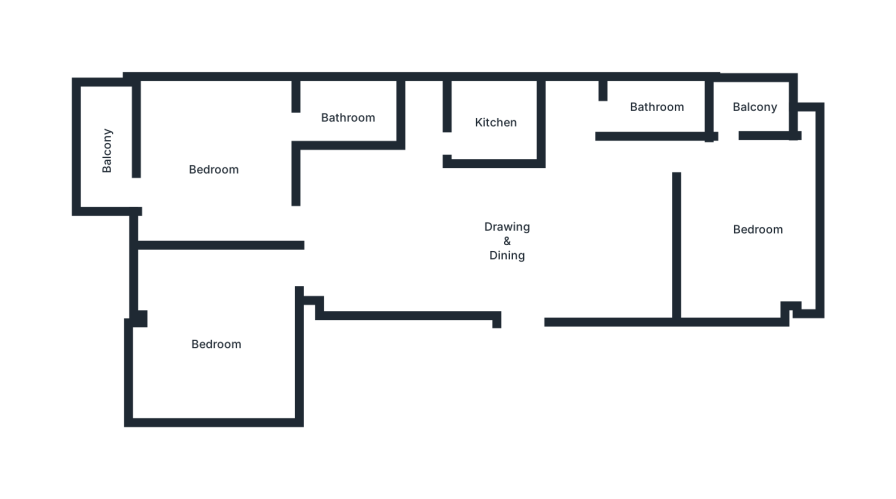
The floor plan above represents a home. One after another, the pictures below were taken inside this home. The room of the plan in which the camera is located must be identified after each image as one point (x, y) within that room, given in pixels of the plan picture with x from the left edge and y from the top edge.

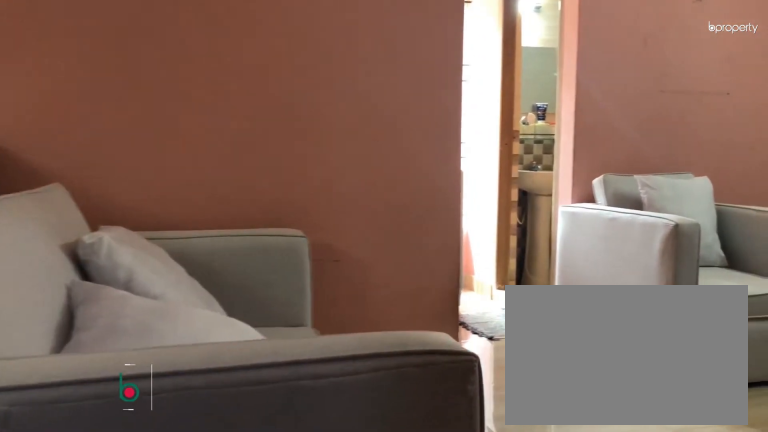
(570, 242)
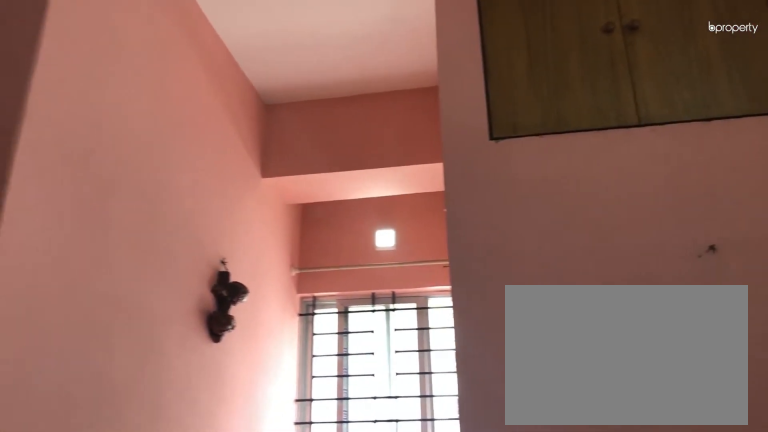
(618, 242)
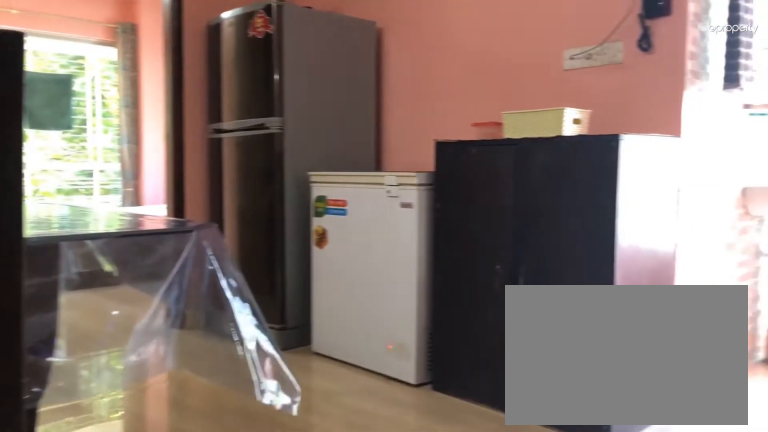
(419, 242)
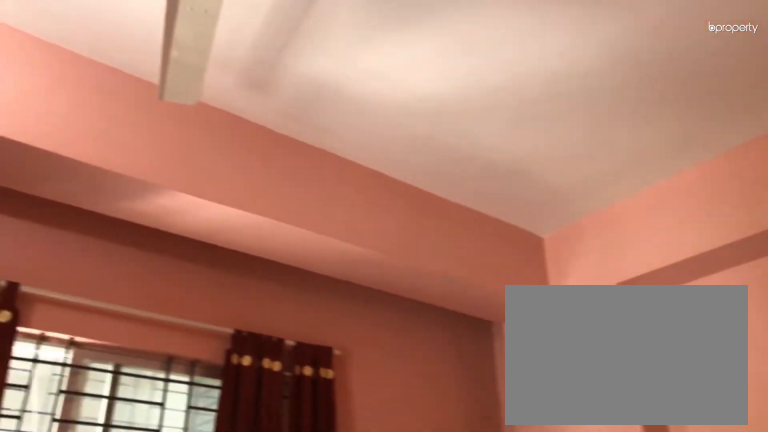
(763, 222)
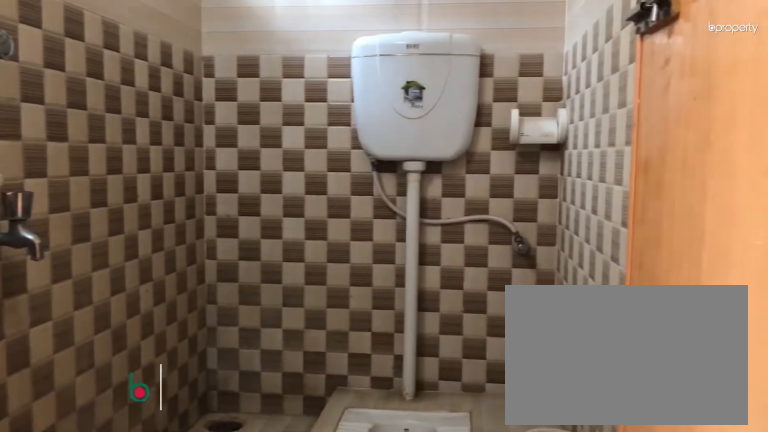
(653, 107)
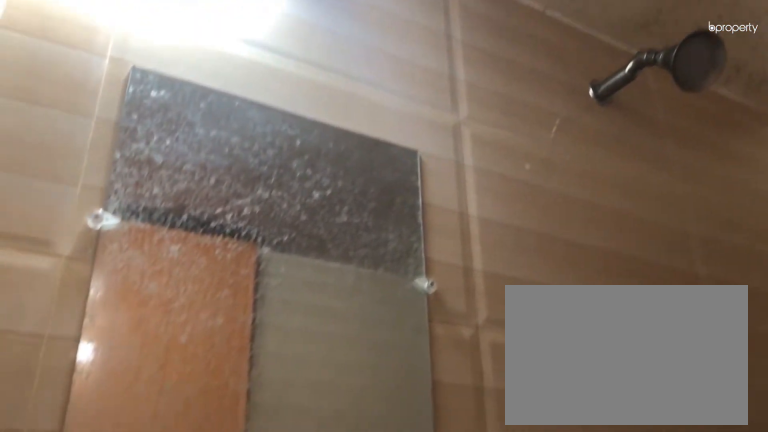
(653, 106)
